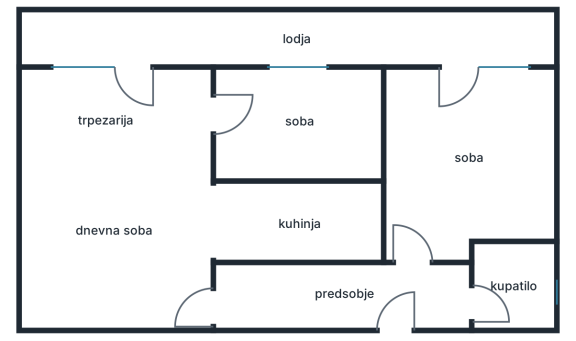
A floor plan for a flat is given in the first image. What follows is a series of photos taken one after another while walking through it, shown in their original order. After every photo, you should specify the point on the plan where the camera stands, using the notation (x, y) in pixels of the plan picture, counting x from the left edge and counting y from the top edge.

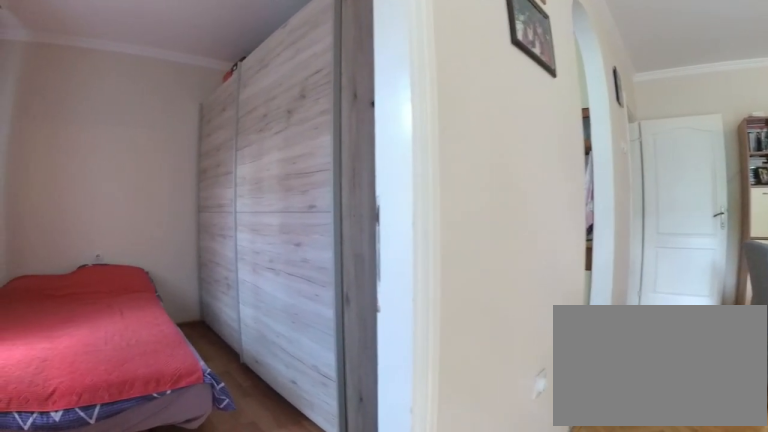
(154, 122)
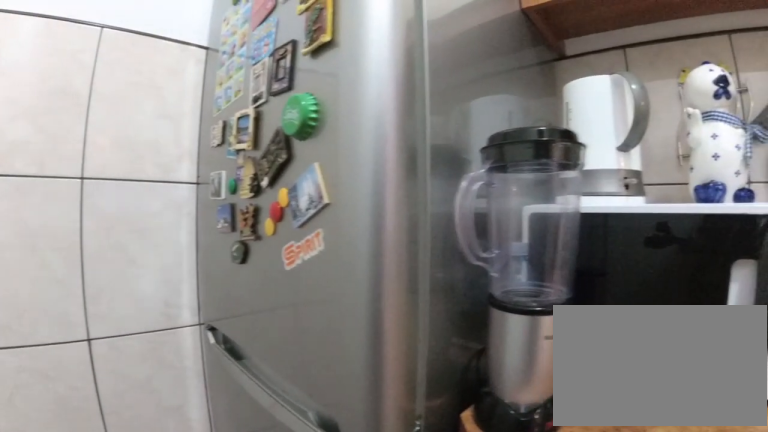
(354, 209)
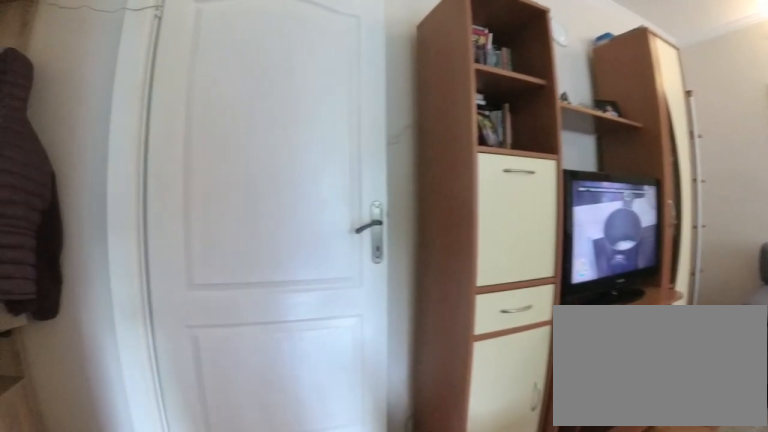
(184, 232)
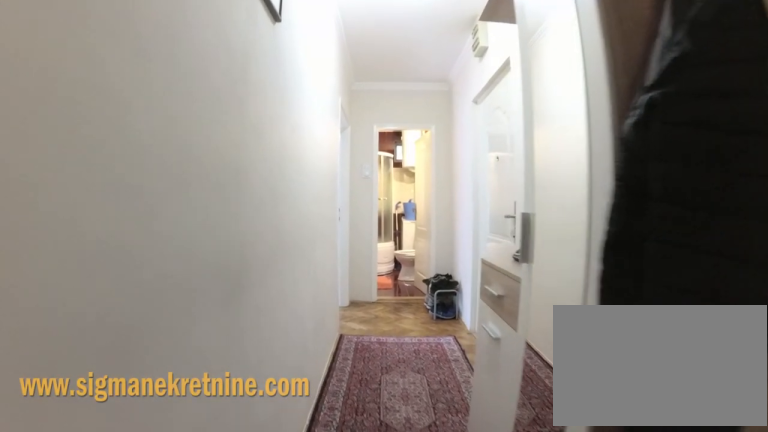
(204, 292)
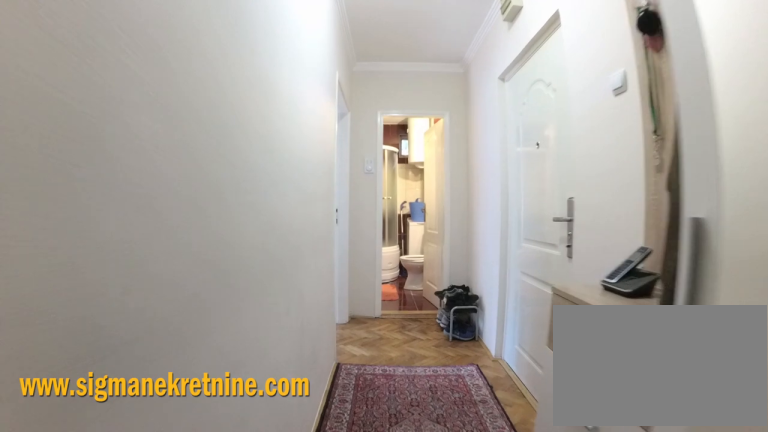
(257, 292)
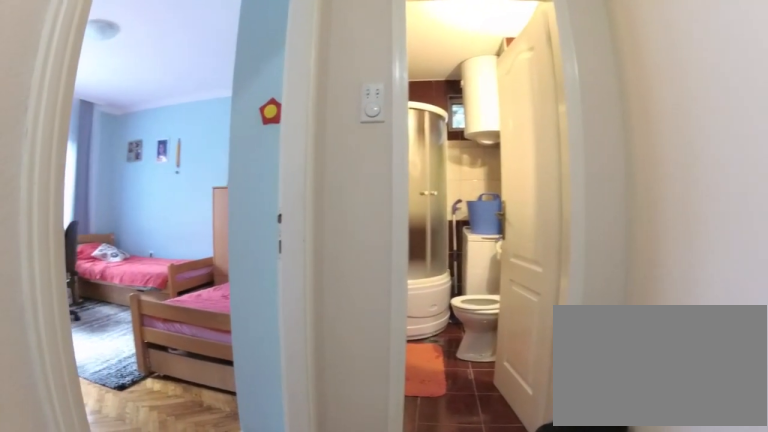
(386, 295)
